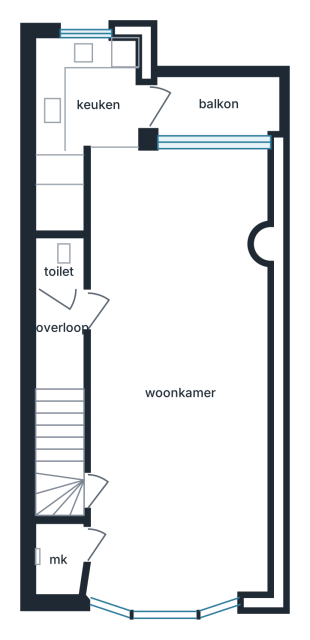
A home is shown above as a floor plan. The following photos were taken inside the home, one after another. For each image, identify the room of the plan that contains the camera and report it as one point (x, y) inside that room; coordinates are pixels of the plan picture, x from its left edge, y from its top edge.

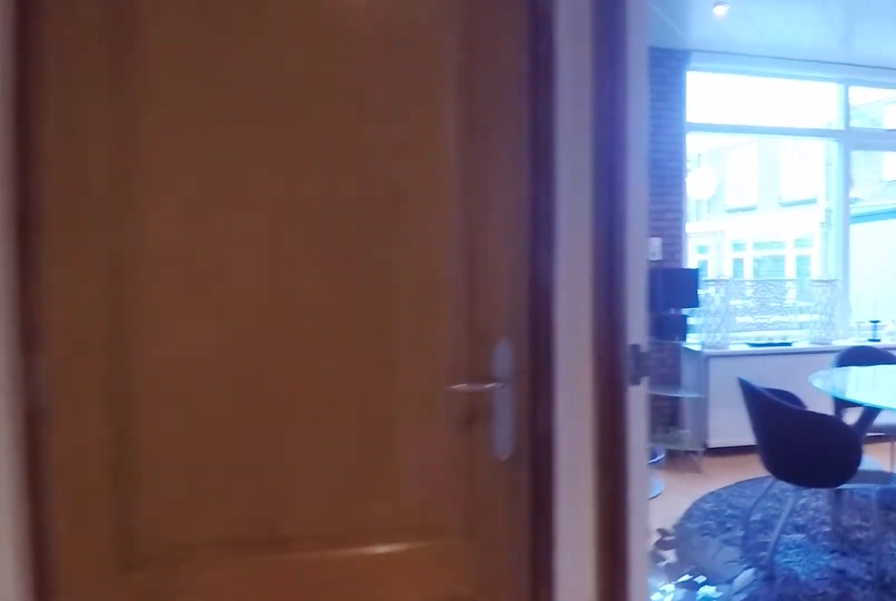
(59, 338)
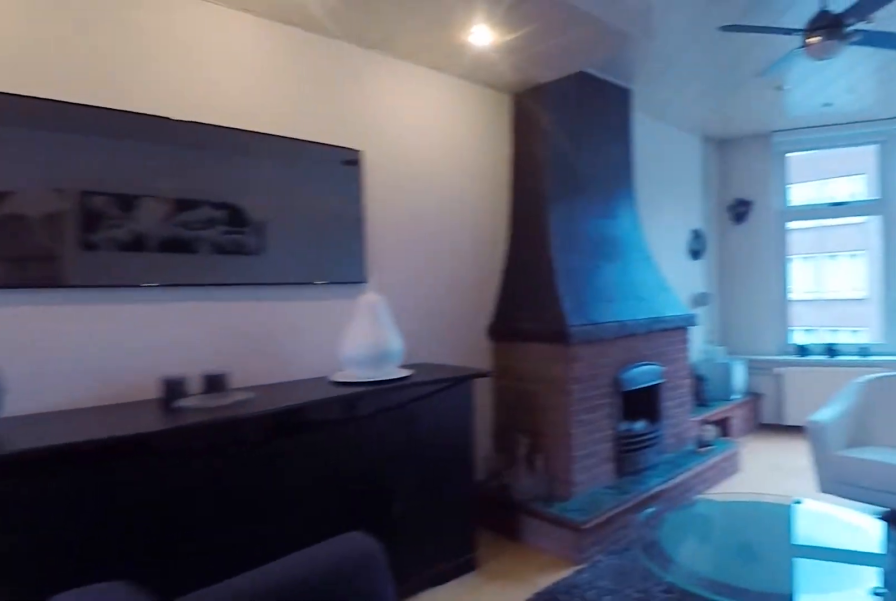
(171, 382)
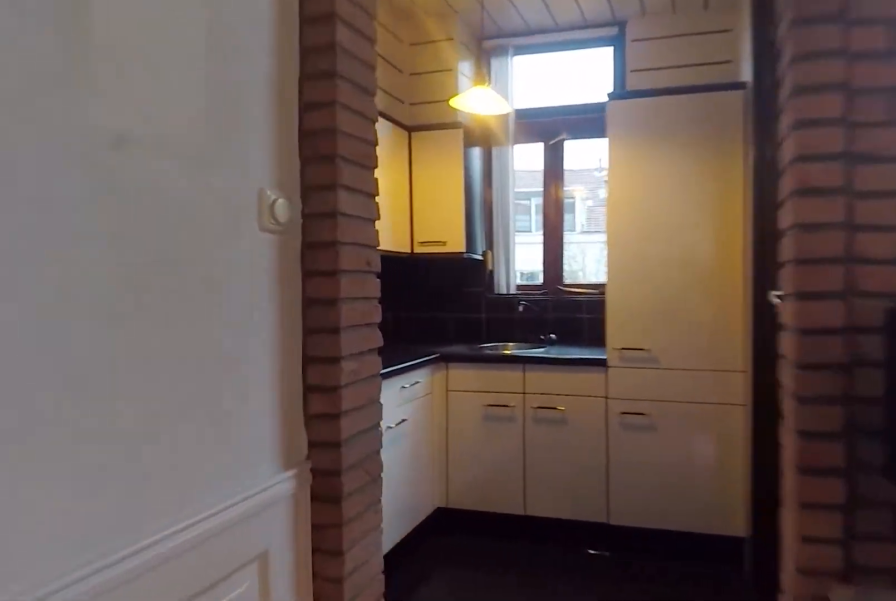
(171, 382)
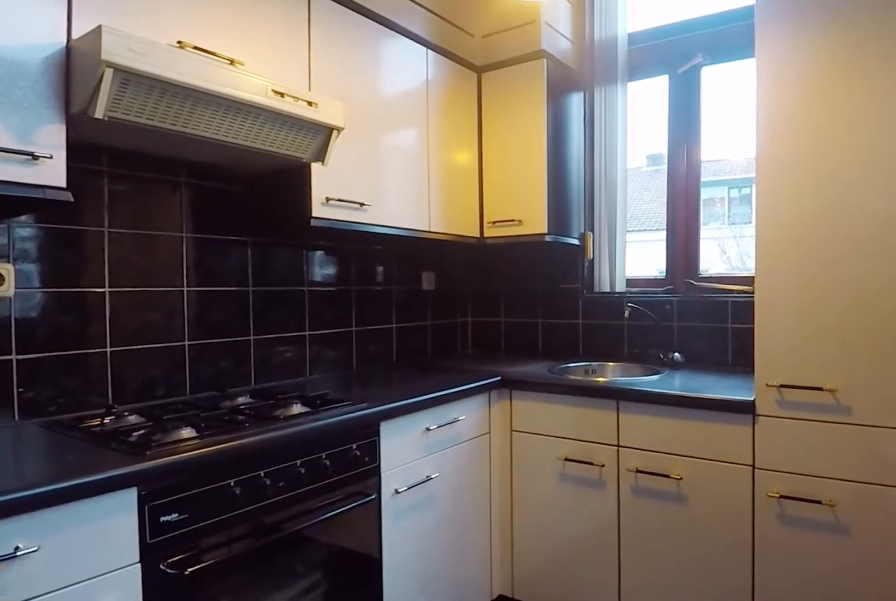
(81, 117)
